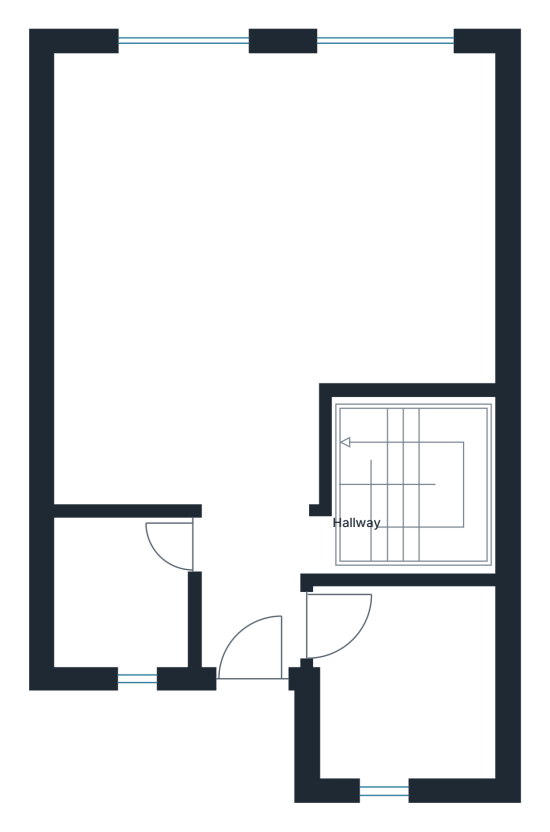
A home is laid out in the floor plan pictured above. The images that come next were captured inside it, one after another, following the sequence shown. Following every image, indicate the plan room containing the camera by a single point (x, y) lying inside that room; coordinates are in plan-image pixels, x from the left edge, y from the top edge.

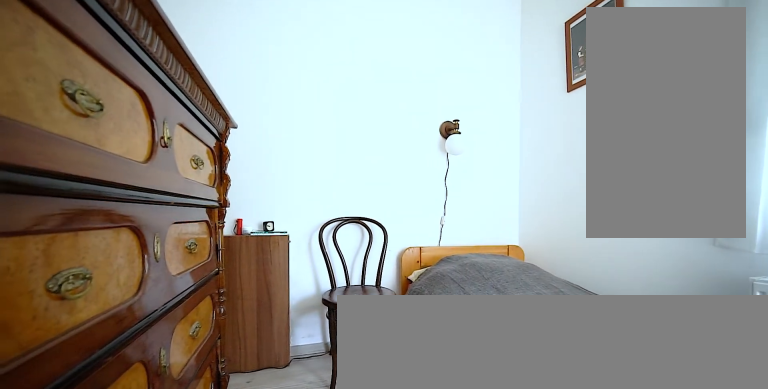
(410, 697)
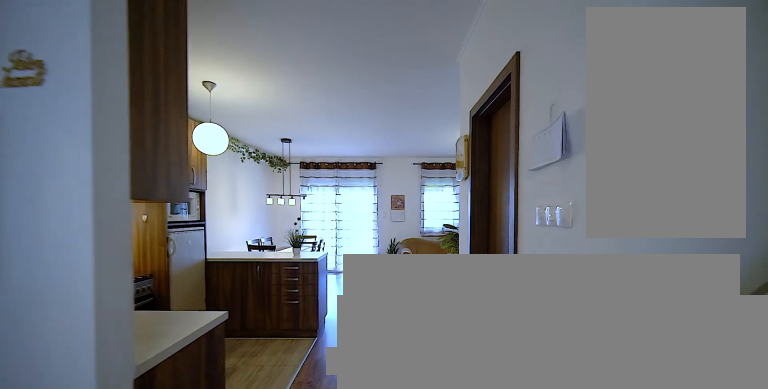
(278, 242)
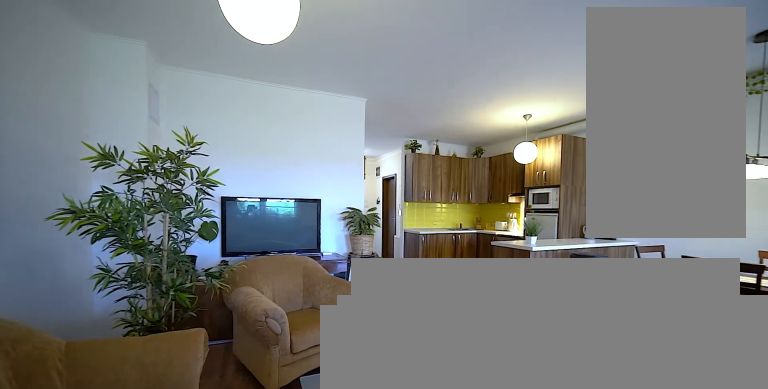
(278, 242)
